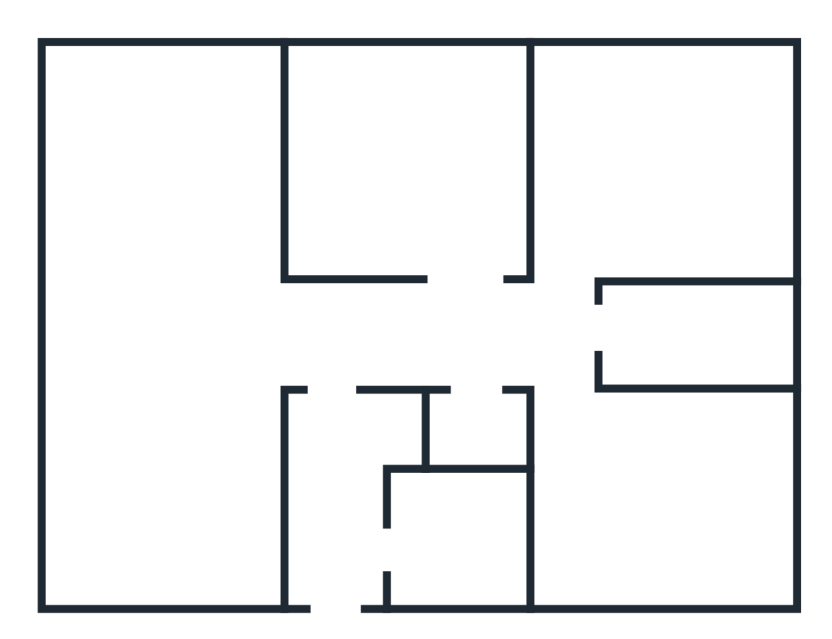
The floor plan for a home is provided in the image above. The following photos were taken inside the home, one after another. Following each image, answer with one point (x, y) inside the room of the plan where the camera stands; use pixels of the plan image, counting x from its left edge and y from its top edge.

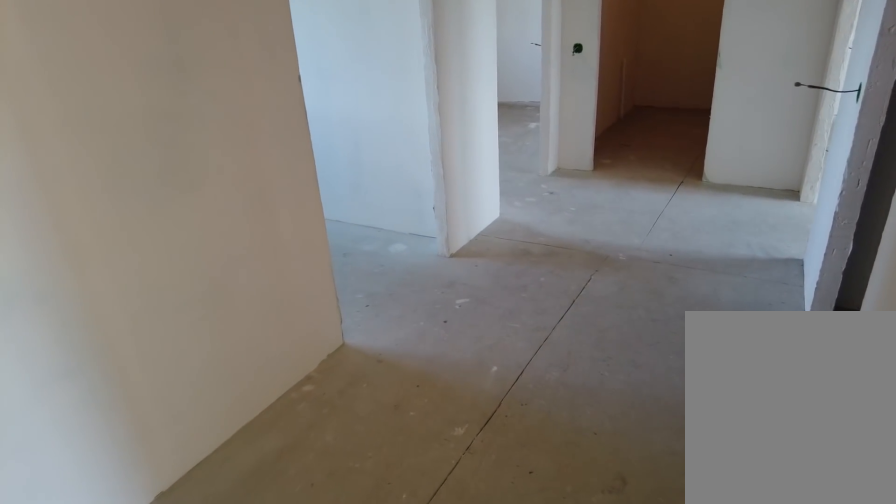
(336, 362)
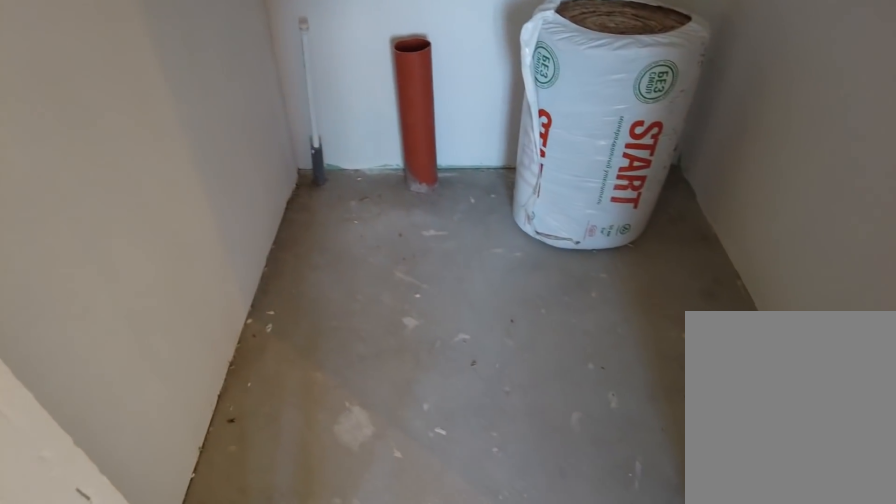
(488, 355)
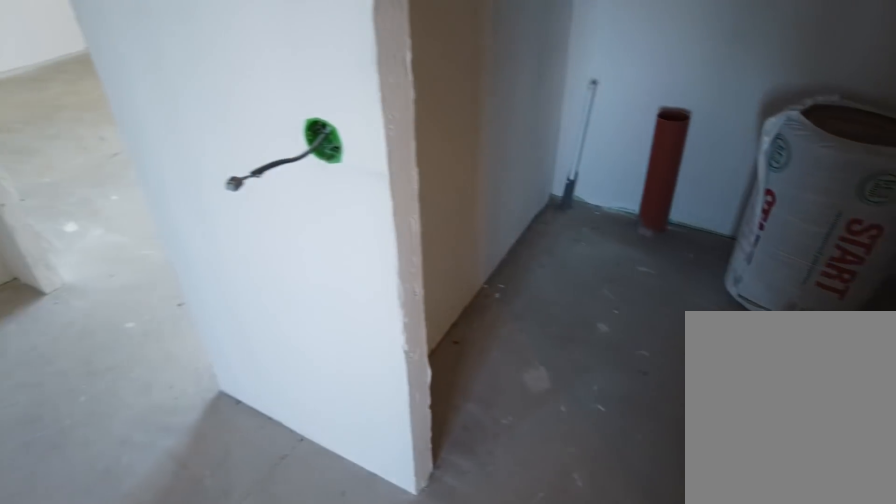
(488, 355)
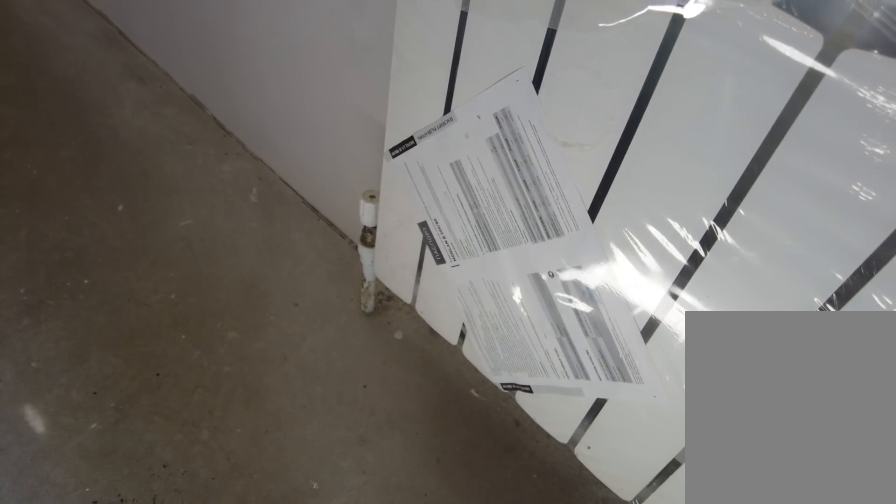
(607, 525)
